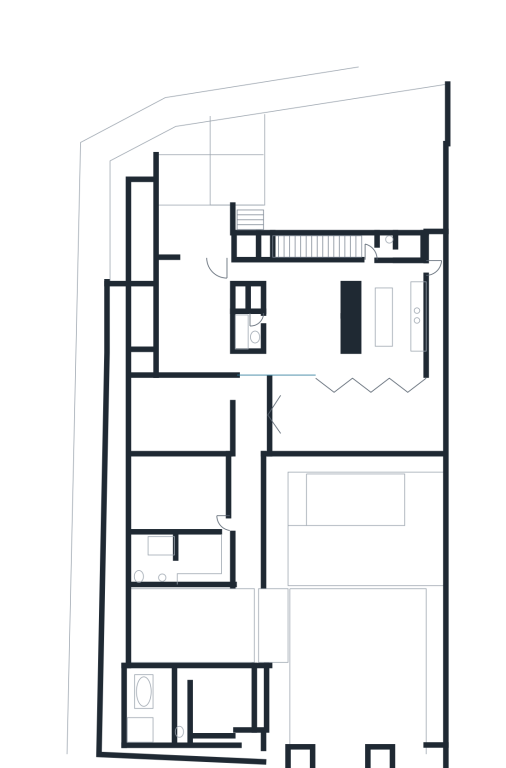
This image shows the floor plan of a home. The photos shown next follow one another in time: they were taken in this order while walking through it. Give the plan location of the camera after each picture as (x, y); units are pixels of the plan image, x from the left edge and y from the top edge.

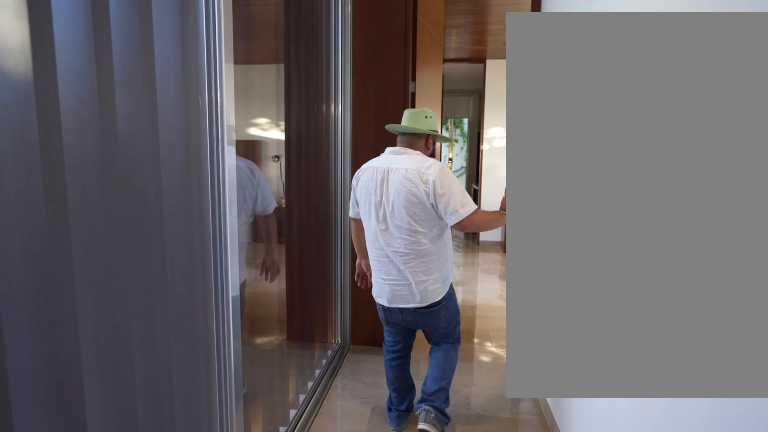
(247, 532)
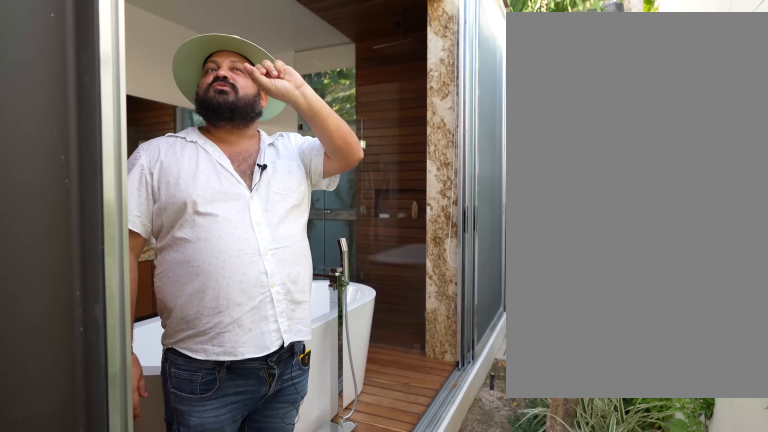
(115, 662)
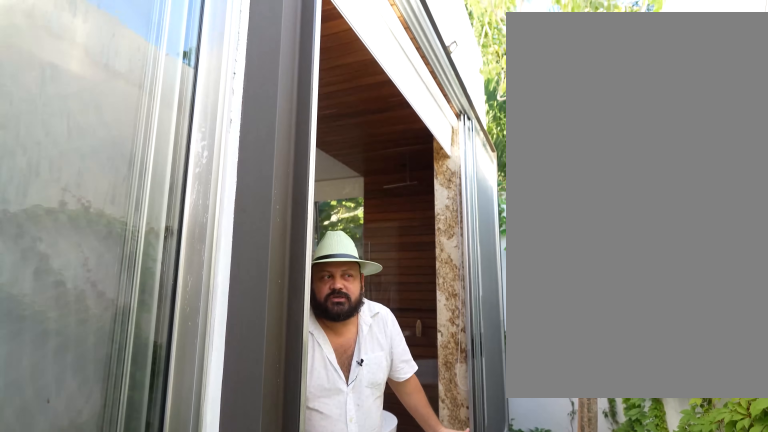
(111, 653)
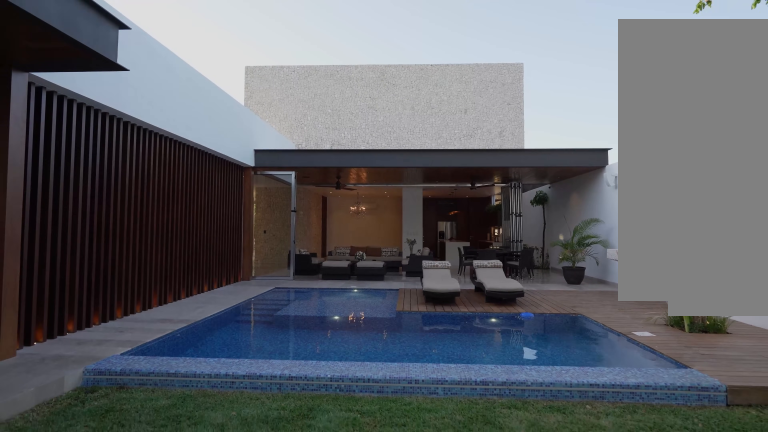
(339, 646)
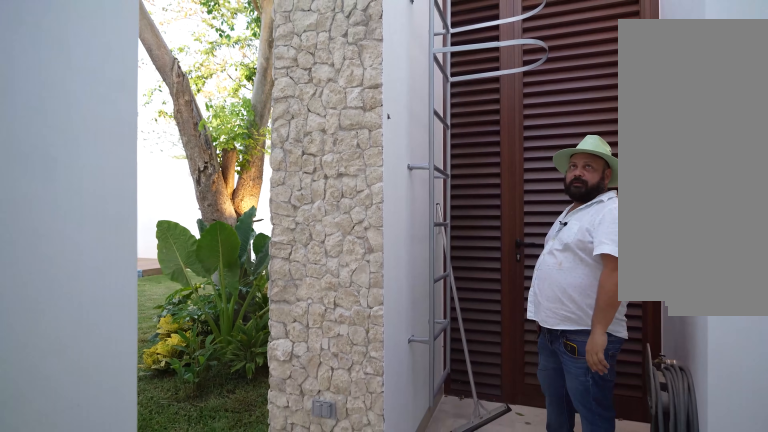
(274, 756)
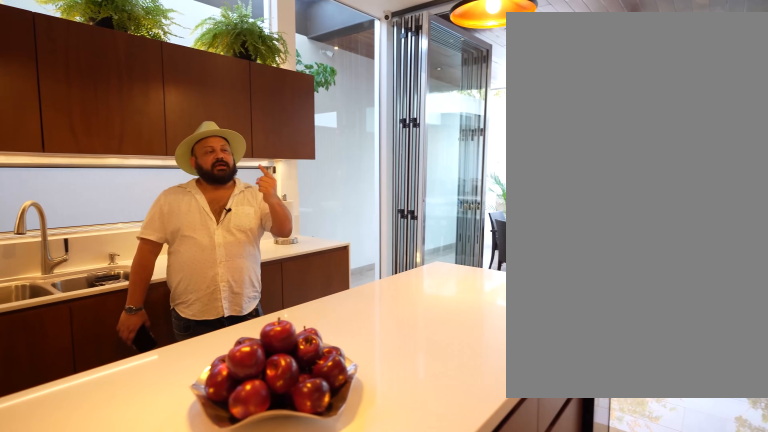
(366, 312)
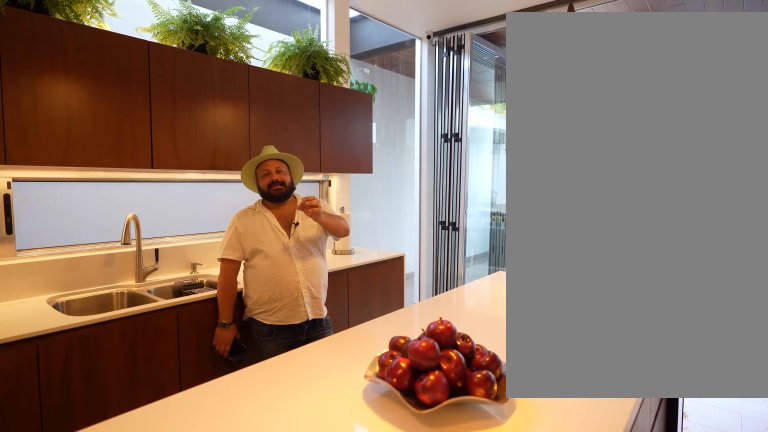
(369, 304)
